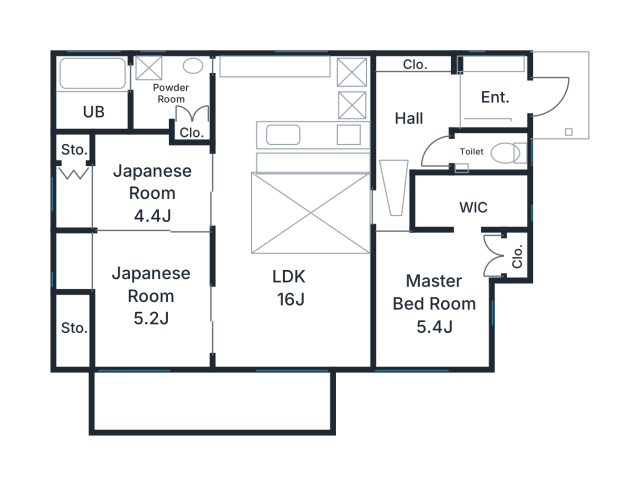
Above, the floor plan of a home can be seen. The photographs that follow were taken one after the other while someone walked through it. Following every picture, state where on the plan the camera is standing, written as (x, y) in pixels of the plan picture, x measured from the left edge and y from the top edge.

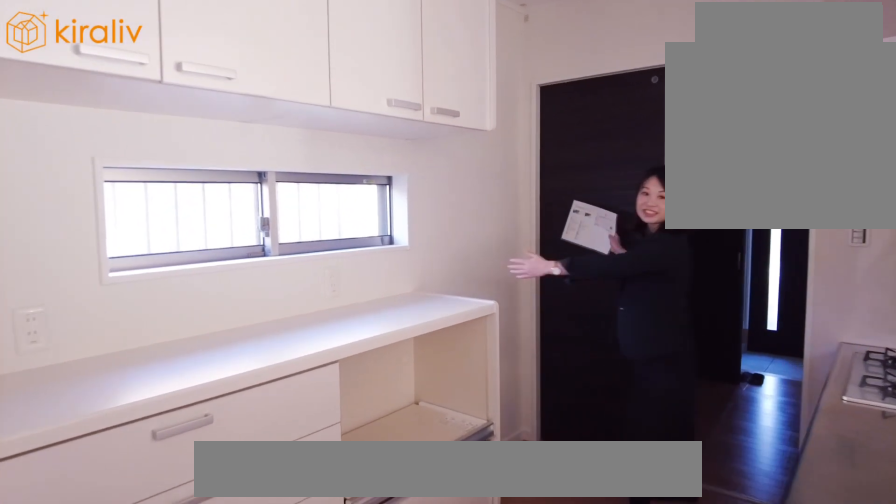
(278, 108)
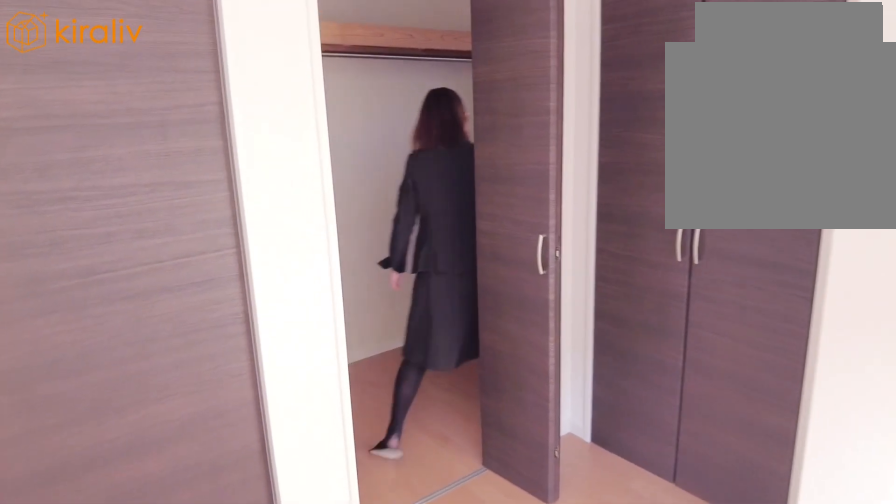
(460, 284)
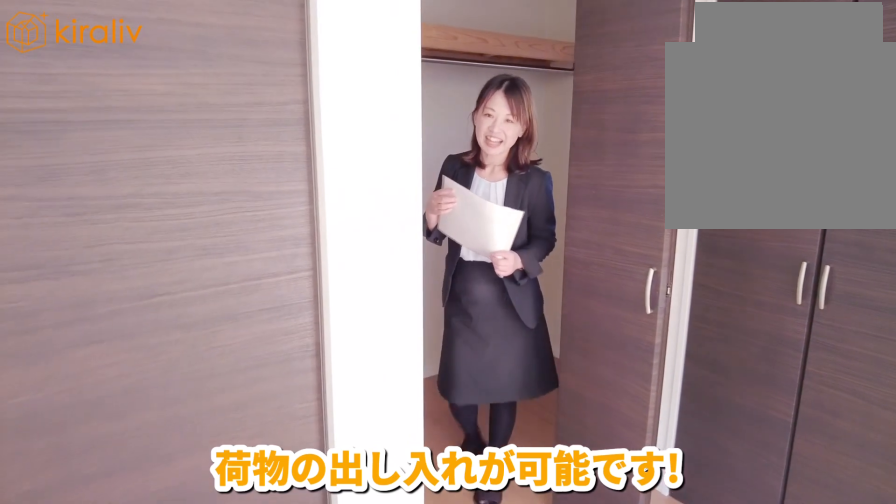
(445, 274)
